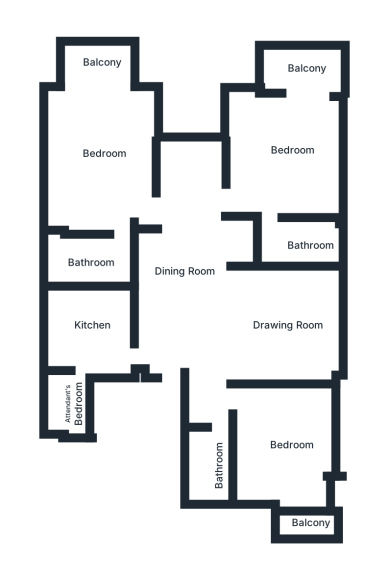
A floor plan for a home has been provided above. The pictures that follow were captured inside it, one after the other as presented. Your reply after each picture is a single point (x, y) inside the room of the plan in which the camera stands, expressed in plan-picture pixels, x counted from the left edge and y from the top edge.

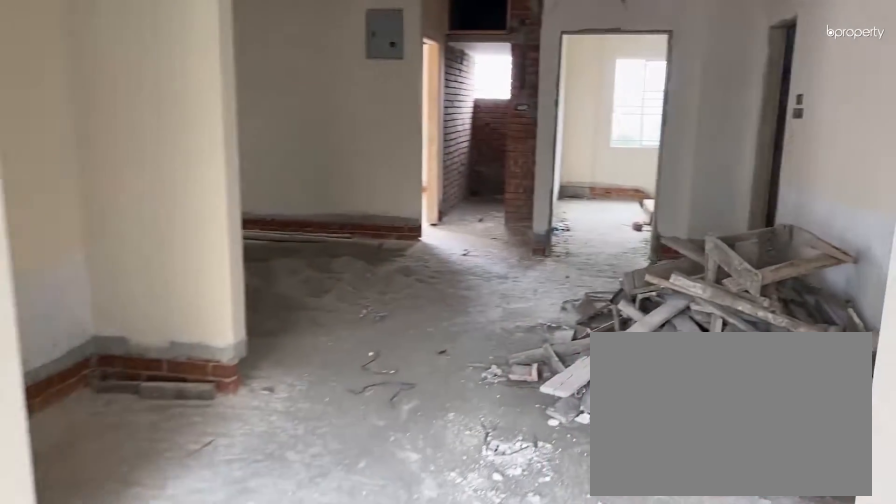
(196, 289)
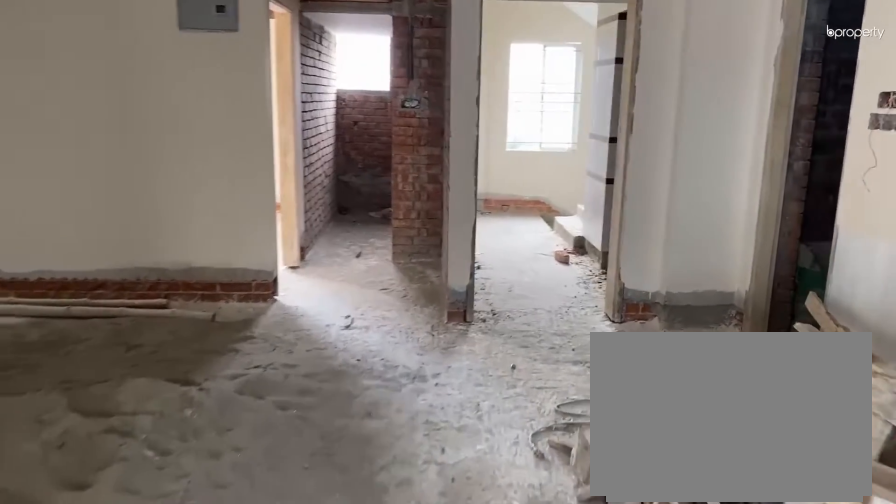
(196, 289)
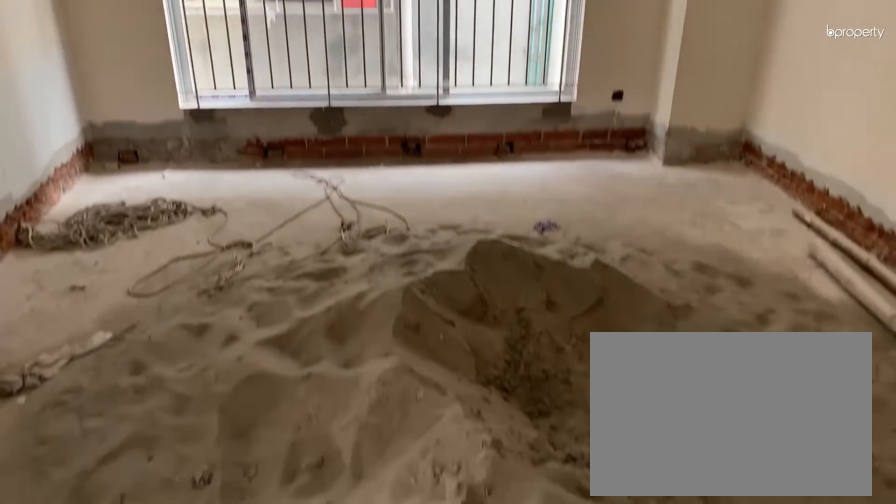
(277, 325)
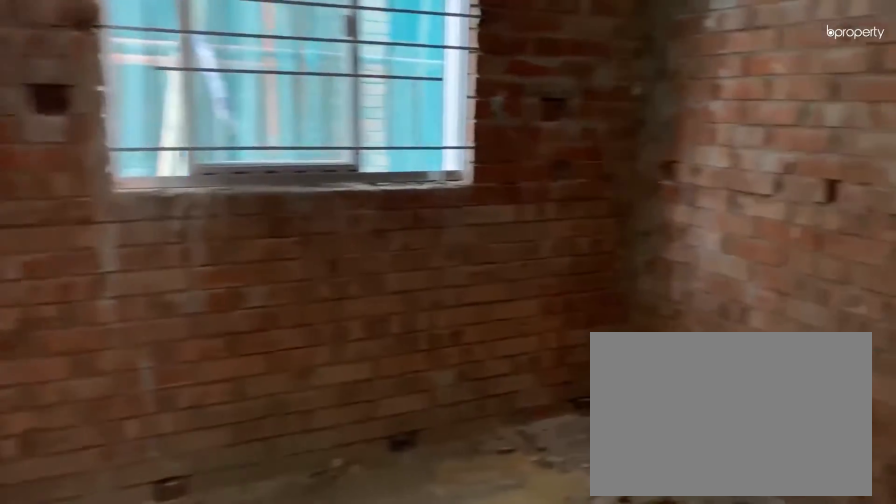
(88, 324)
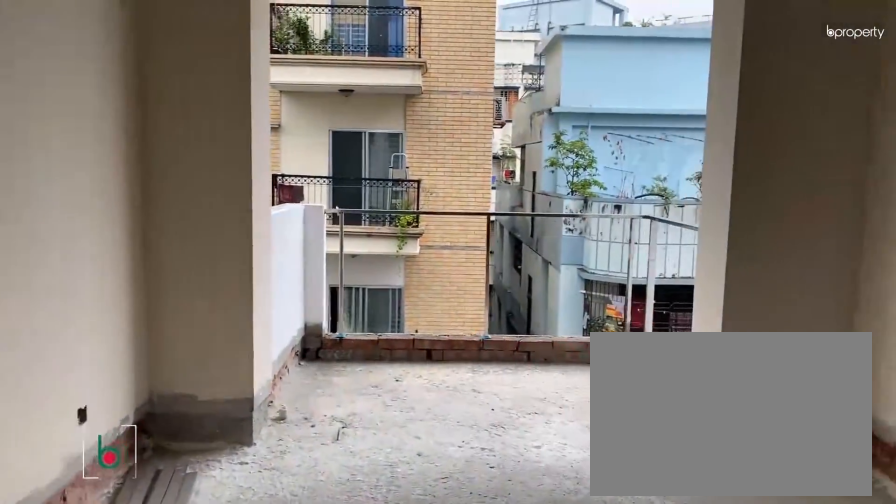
(101, 138)
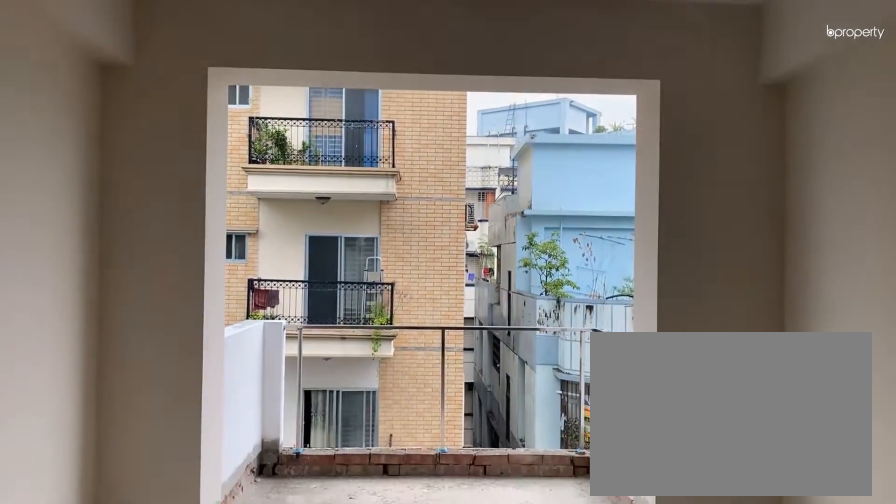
(101, 138)
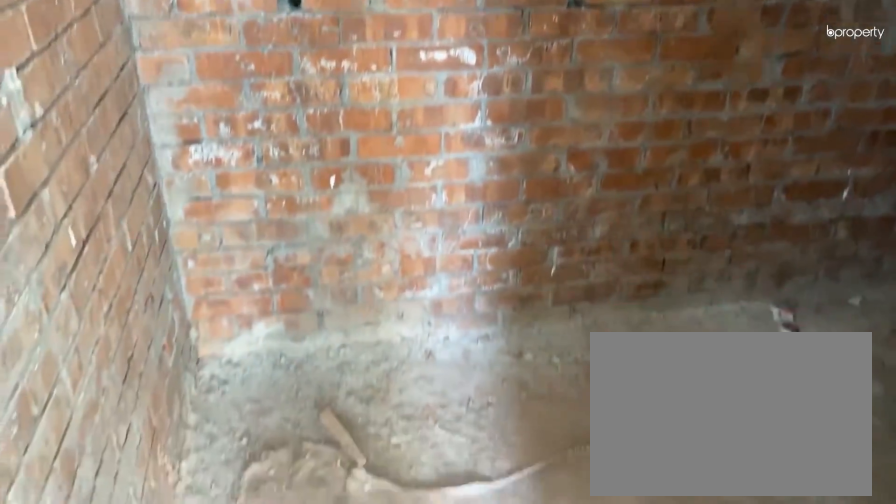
(98, 256)
